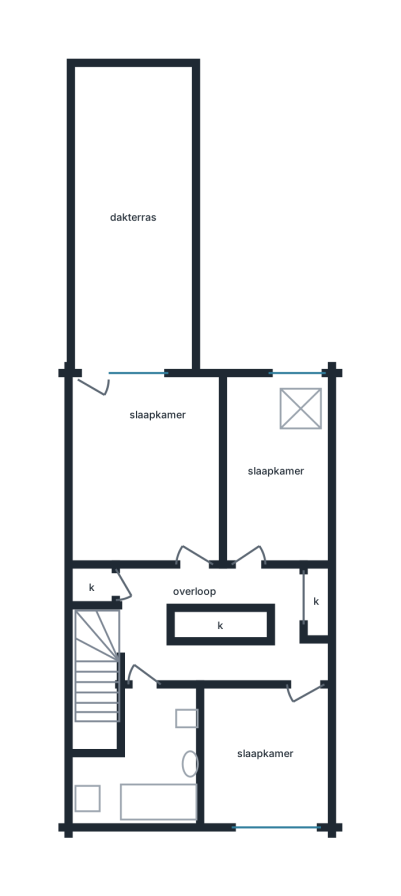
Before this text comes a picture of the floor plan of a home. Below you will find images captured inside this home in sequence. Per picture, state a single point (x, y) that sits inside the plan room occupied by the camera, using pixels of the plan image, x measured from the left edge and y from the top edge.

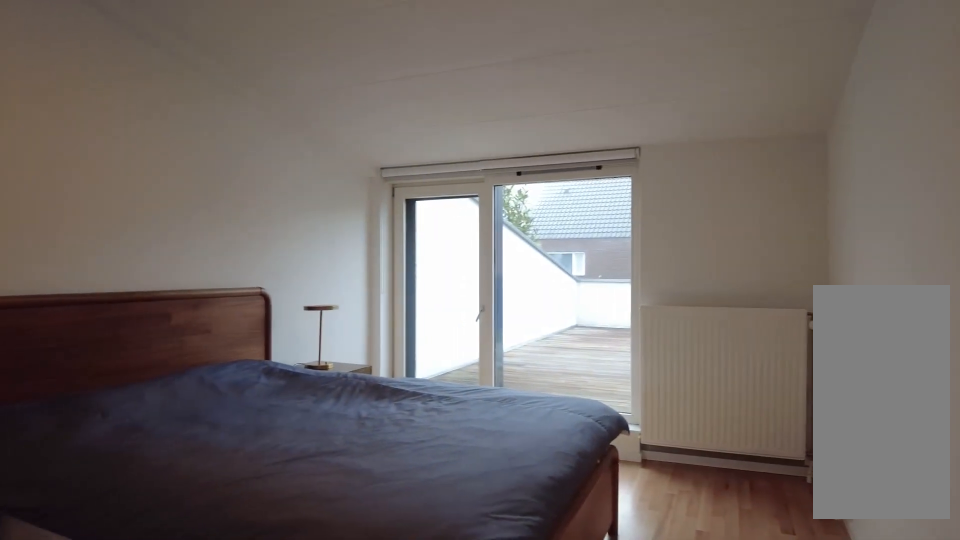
(126, 461)
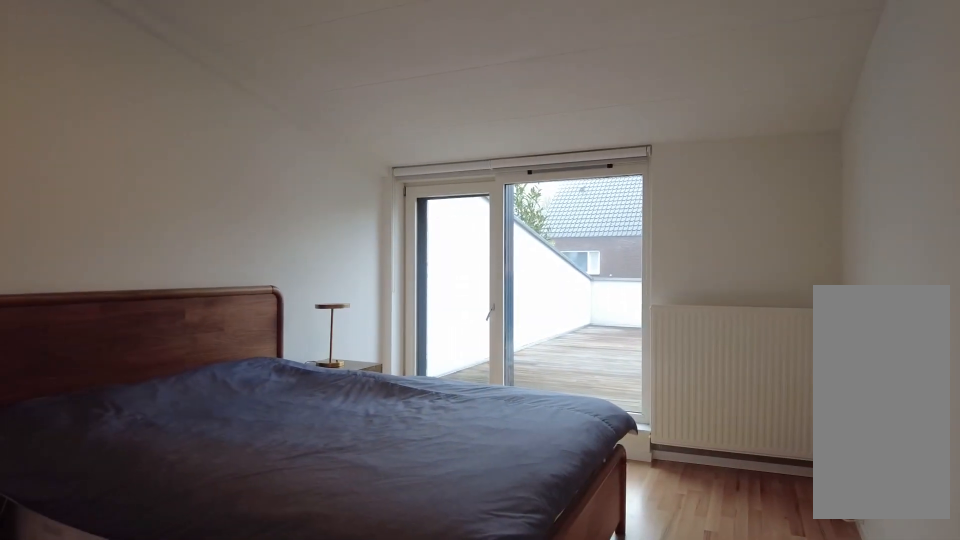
(126, 461)
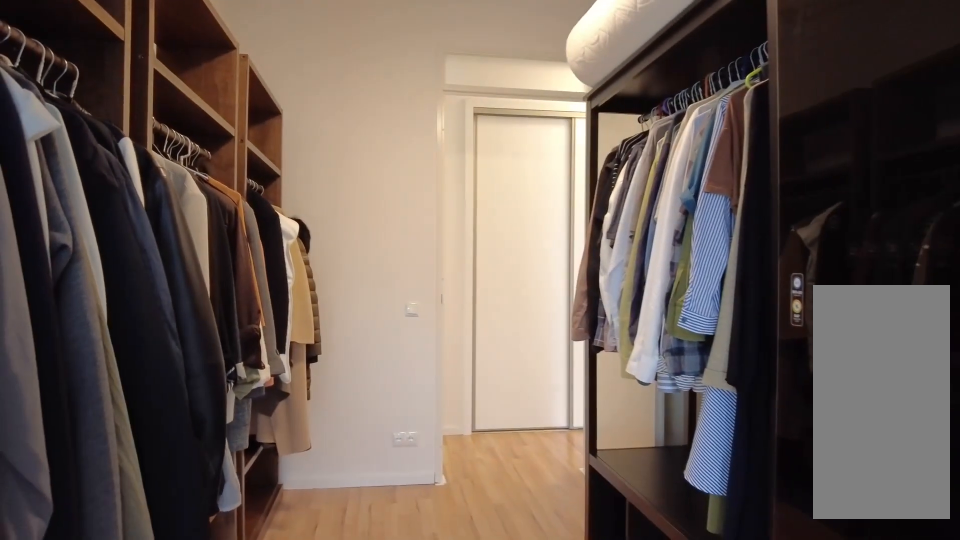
(277, 471)
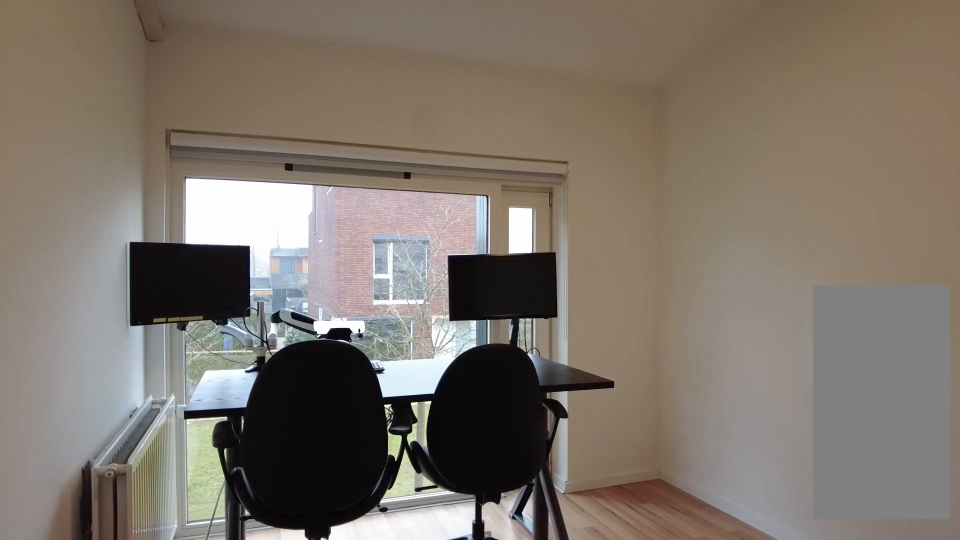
(262, 762)
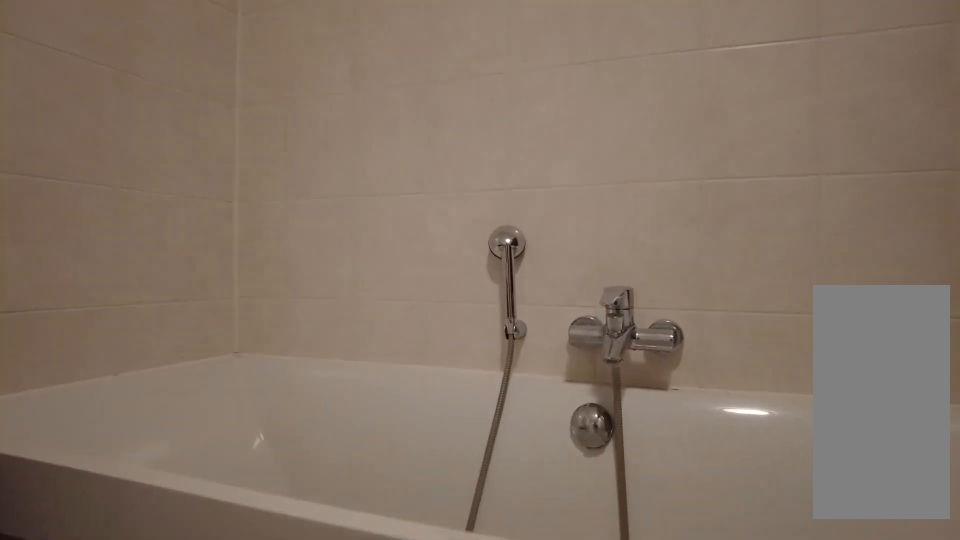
(145, 755)
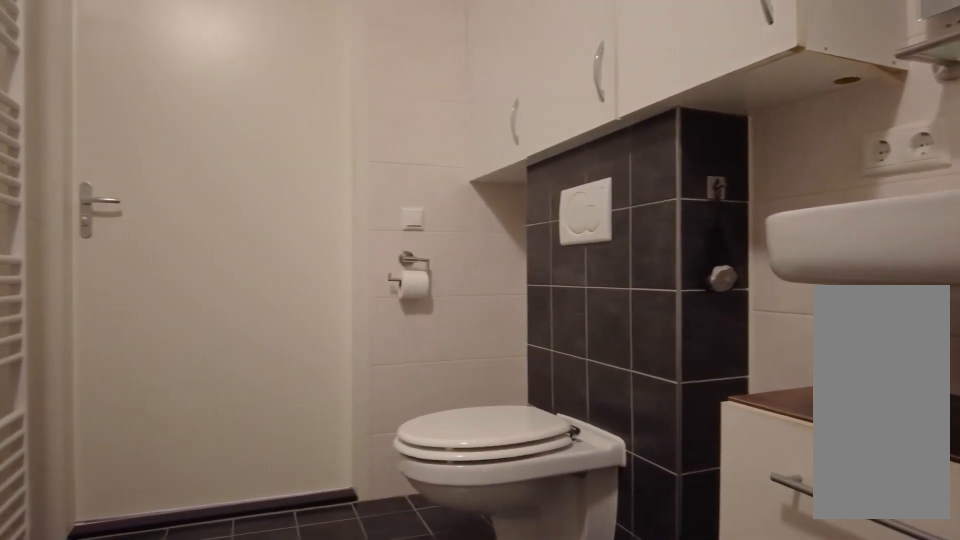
(145, 755)
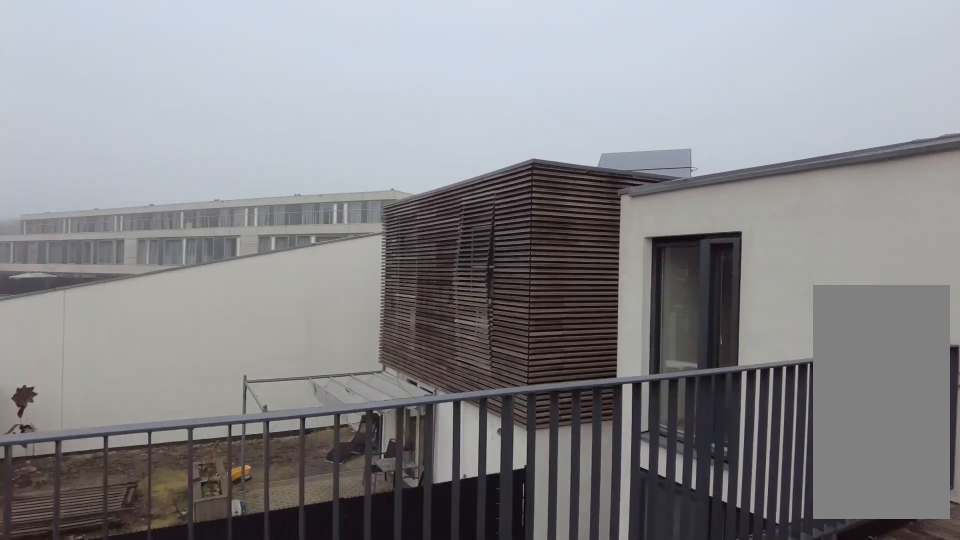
(134, 212)
